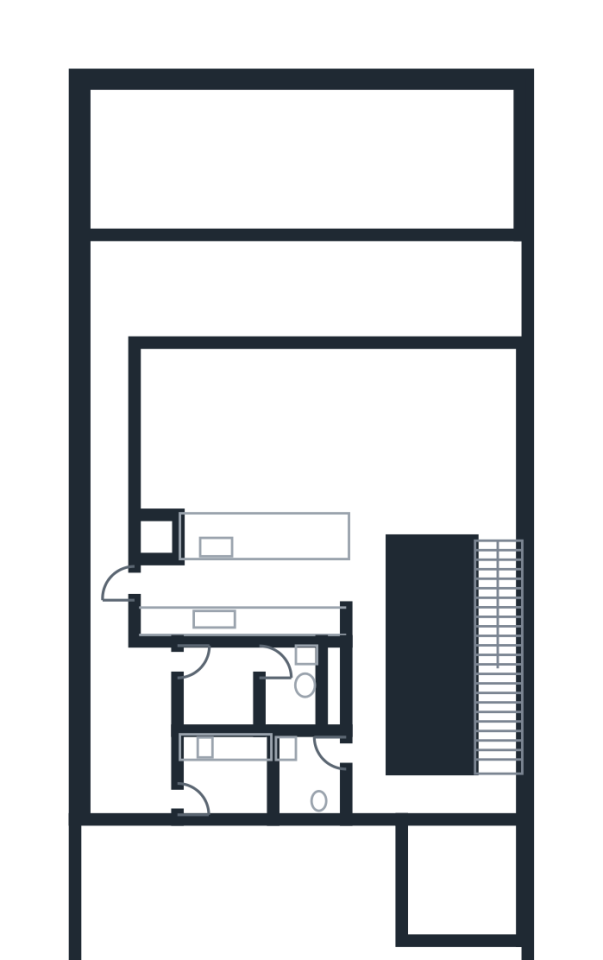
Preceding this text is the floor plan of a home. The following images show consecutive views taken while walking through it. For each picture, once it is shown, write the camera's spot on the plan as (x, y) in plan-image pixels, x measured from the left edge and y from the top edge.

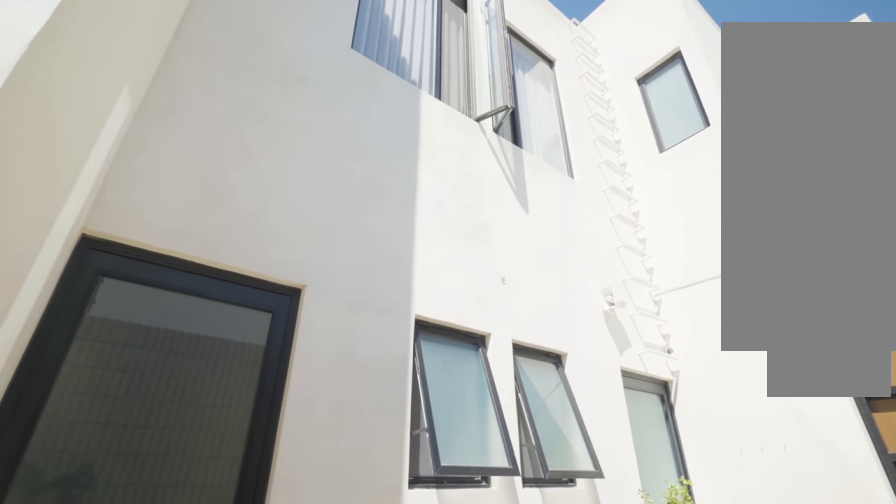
(111, 687)
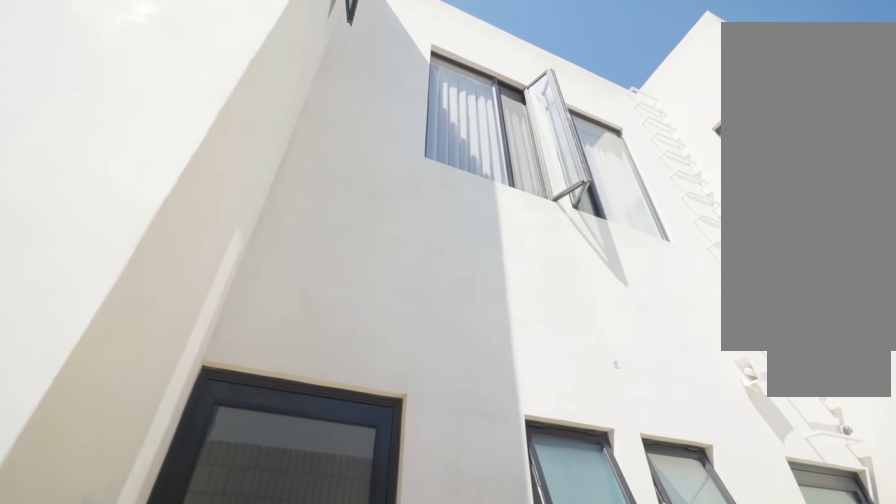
(112, 690)
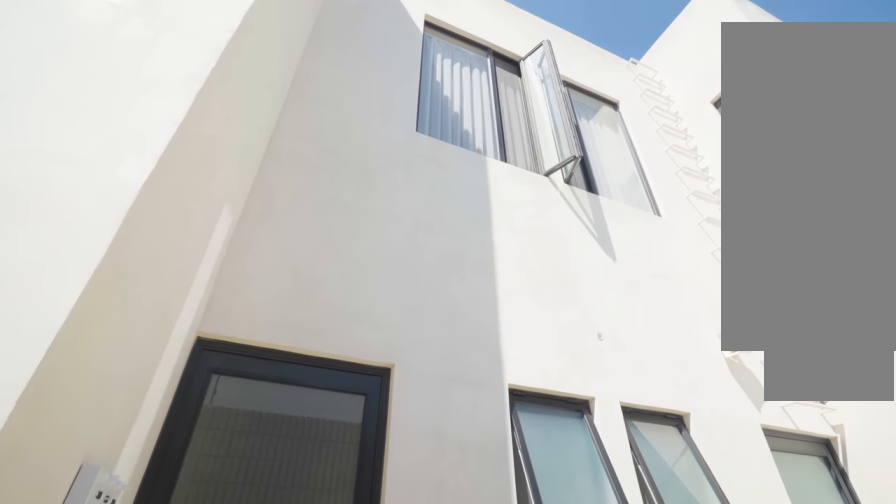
(112, 689)
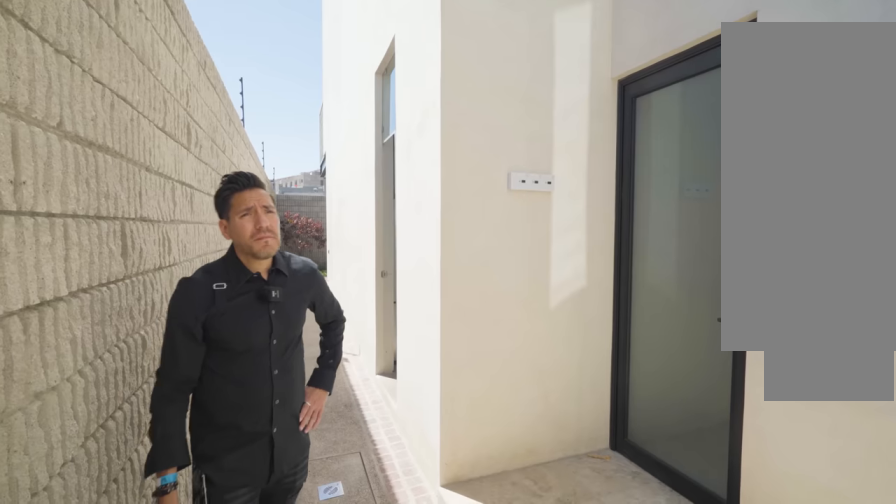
(105, 732)
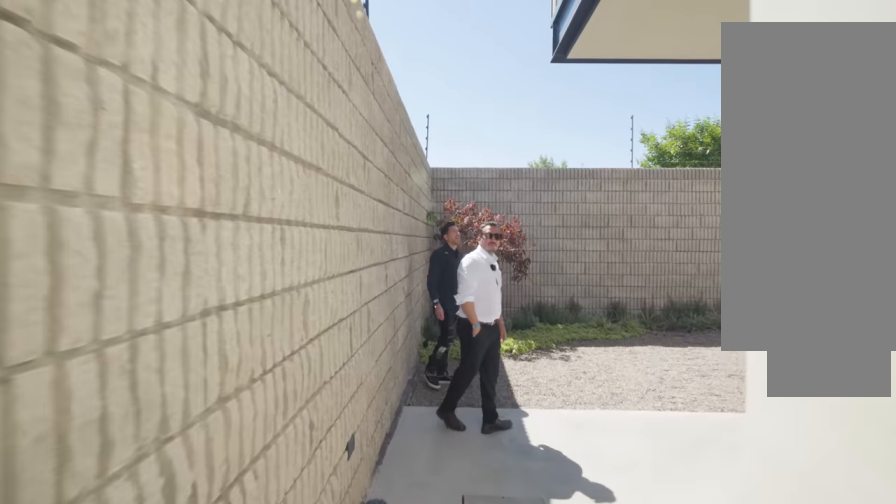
(104, 469)
